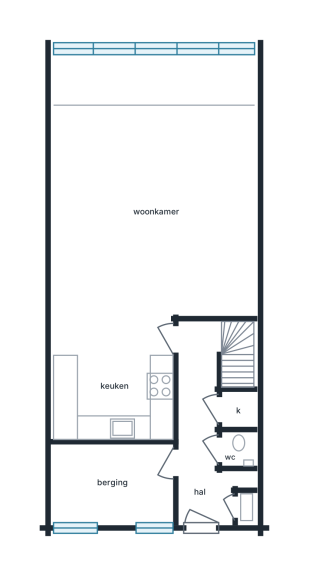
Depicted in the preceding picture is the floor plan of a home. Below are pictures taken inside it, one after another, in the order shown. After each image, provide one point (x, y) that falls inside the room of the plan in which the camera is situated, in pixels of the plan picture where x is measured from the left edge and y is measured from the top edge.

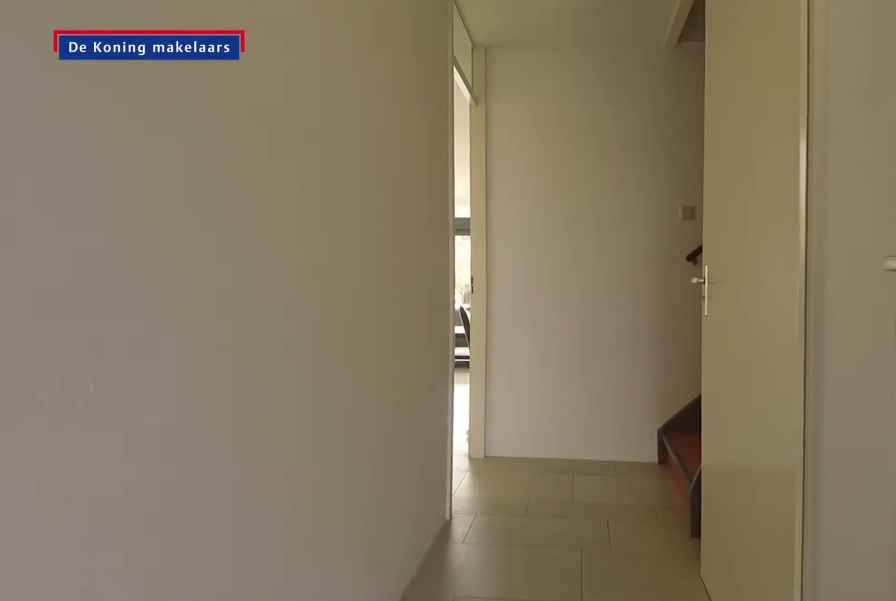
(202, 431)
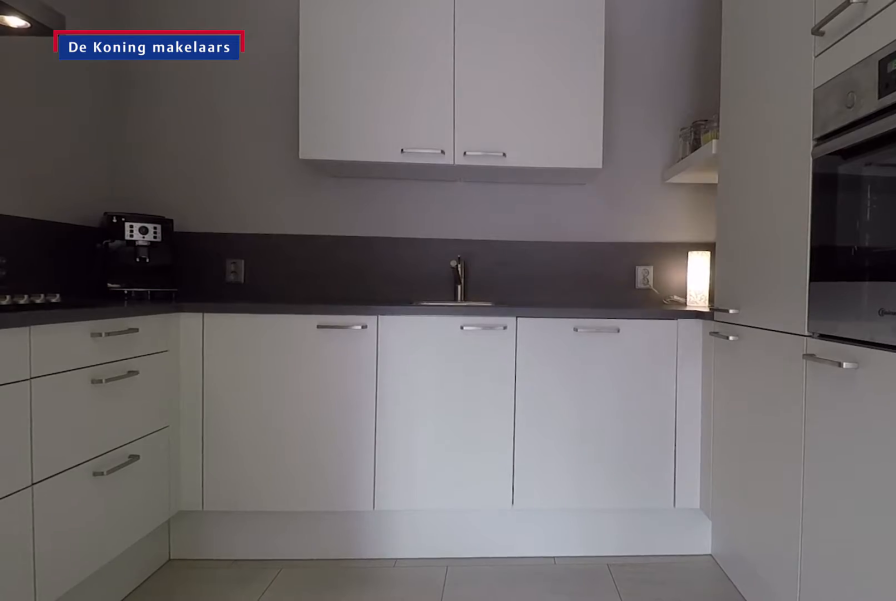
(113, 379)
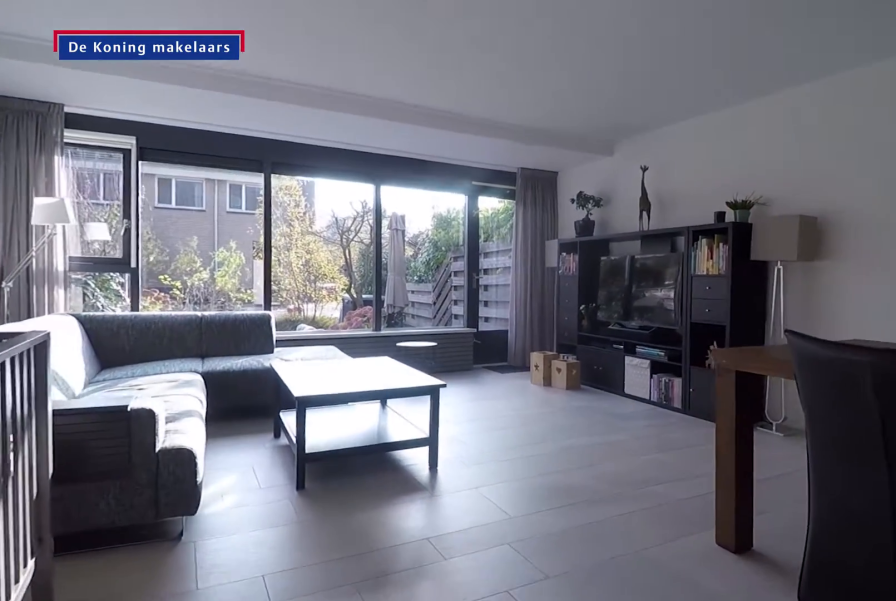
(170, 157)
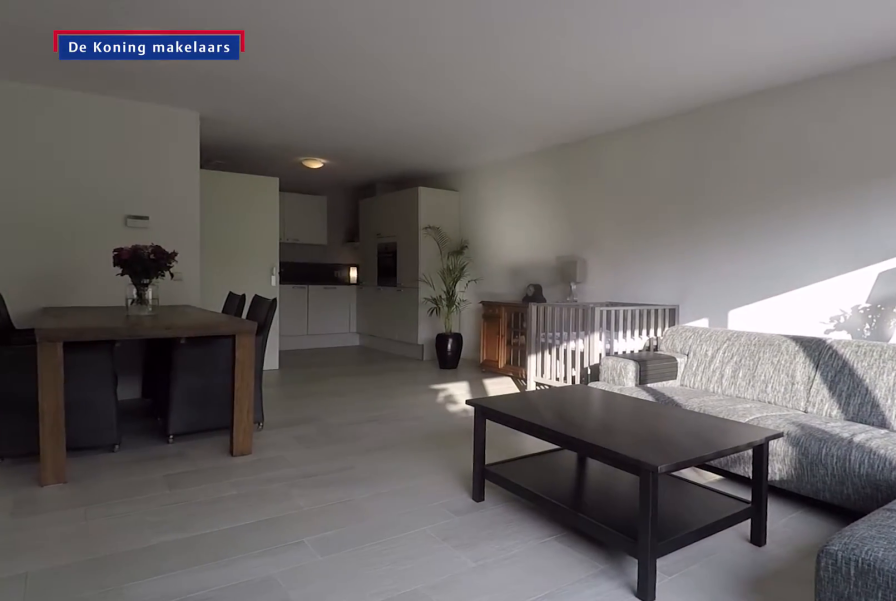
(170, 157)
